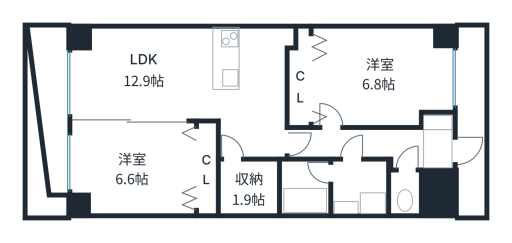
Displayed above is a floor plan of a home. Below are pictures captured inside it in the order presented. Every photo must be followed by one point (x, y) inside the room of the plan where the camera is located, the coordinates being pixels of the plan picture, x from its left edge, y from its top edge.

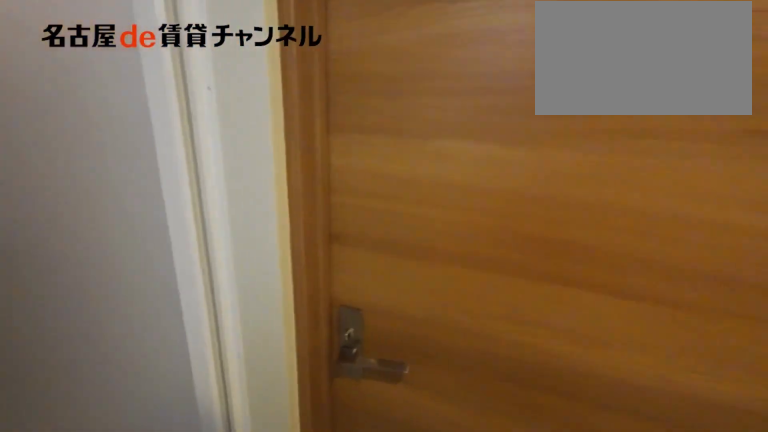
(359, 144)
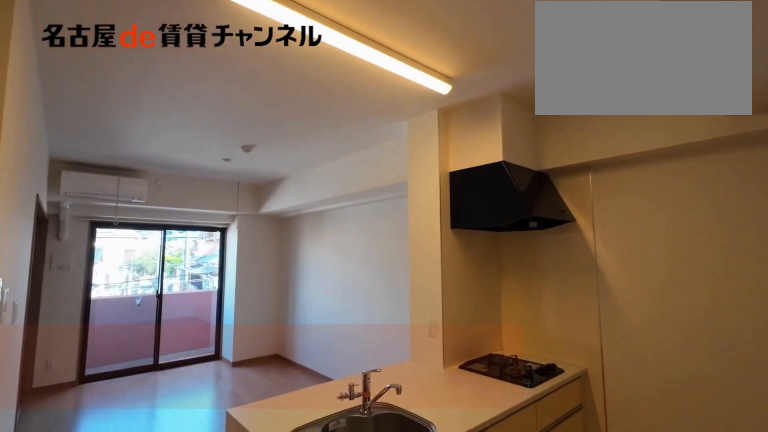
(254, 58)
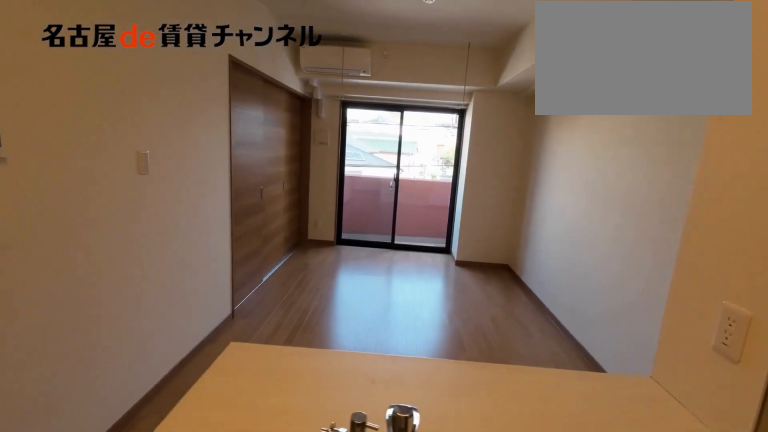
(254, 58)
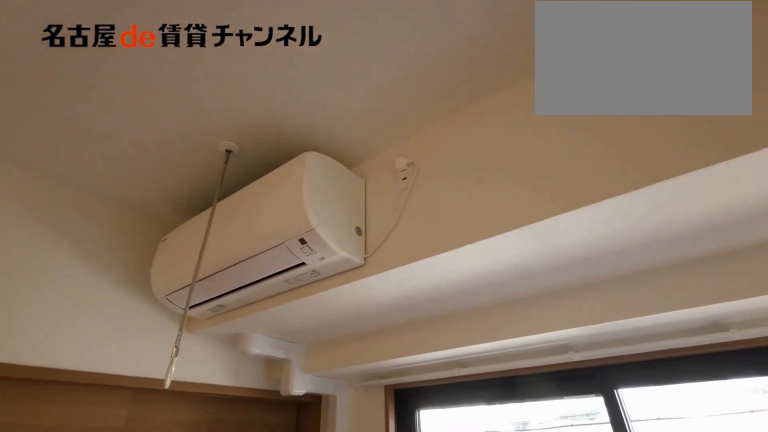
(188, 80)
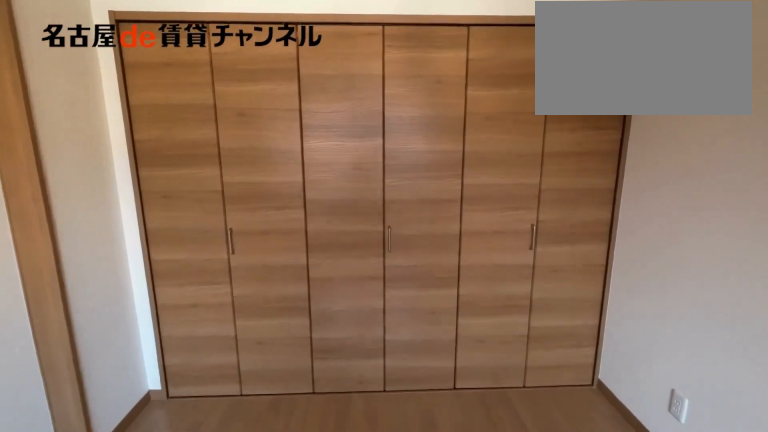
(135, 167)
